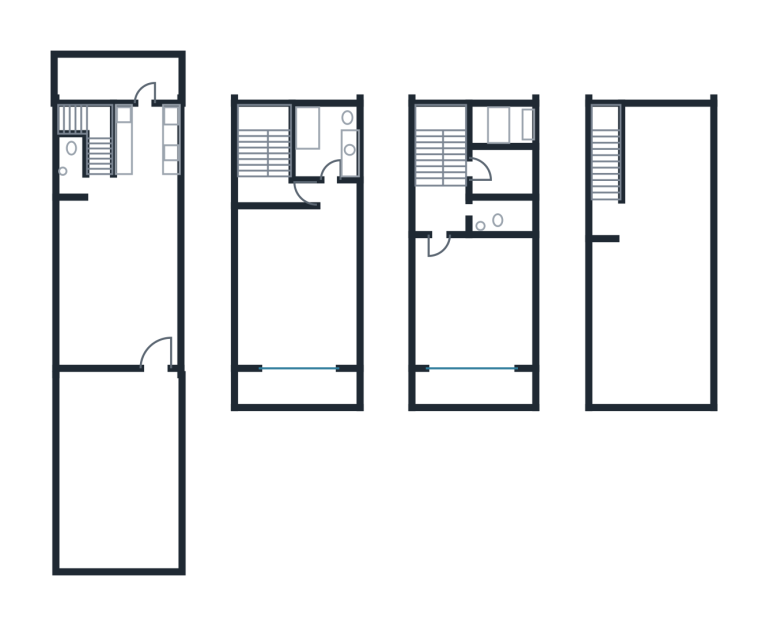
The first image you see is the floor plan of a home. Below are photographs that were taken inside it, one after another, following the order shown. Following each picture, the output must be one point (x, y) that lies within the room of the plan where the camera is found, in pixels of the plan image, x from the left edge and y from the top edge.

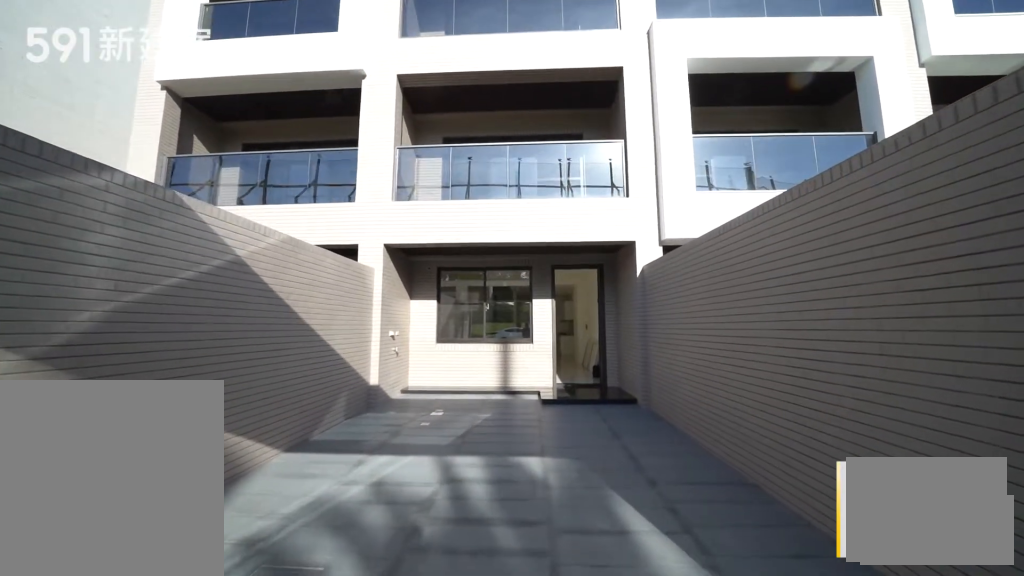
(114, 472)
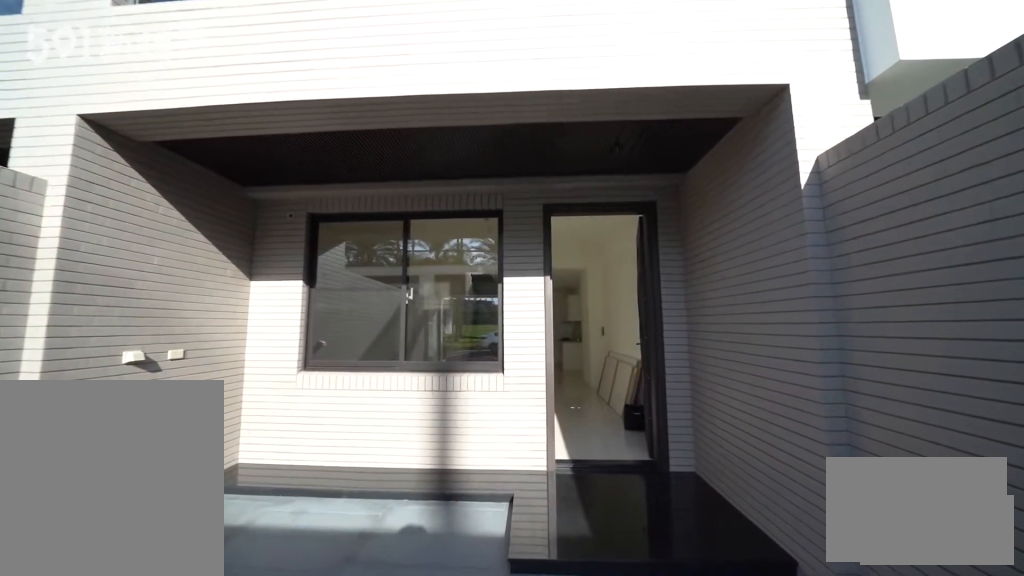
(114, 472)
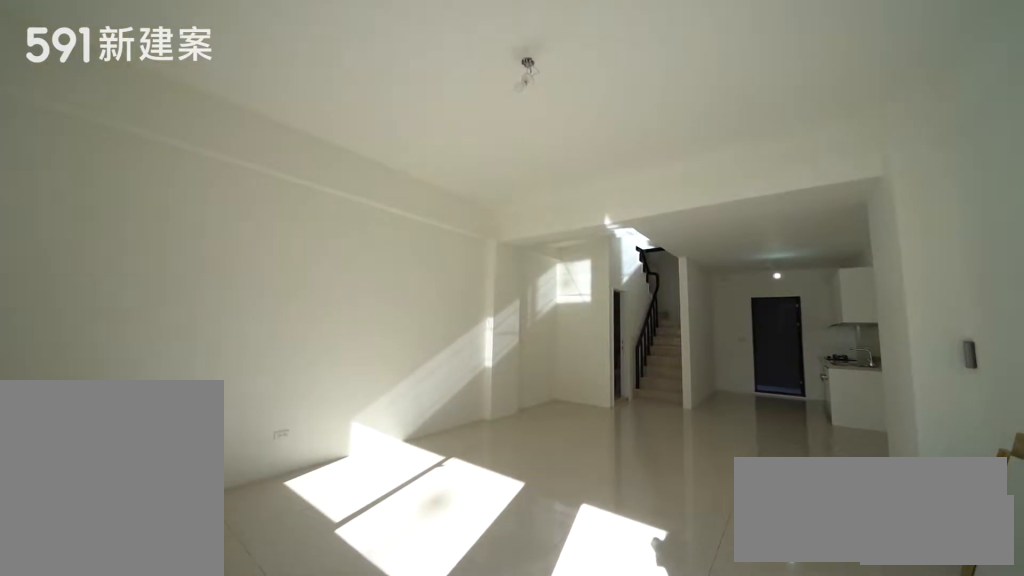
(117, 283)
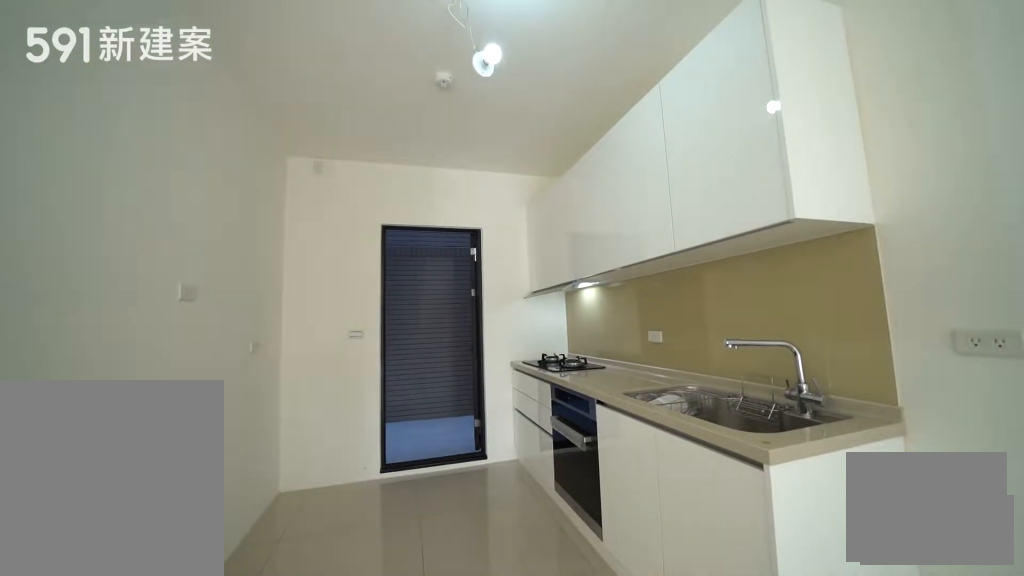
(145, 143)
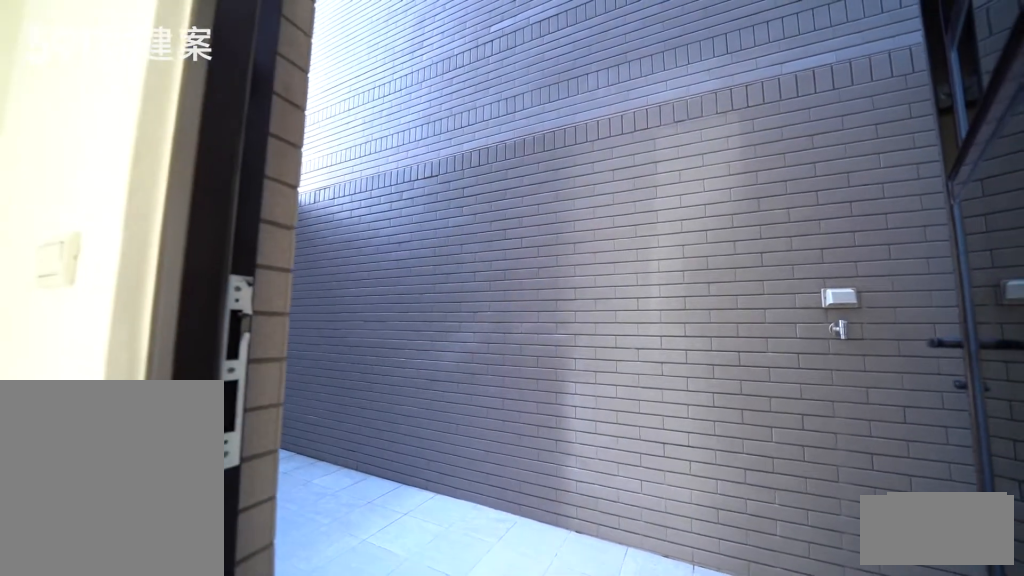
(115, 77)
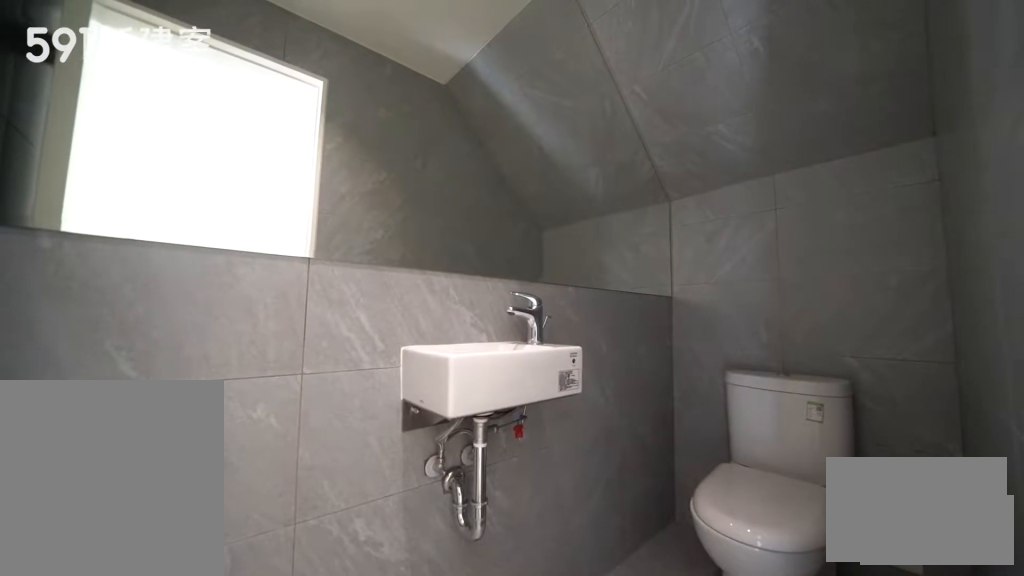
(70, 165)
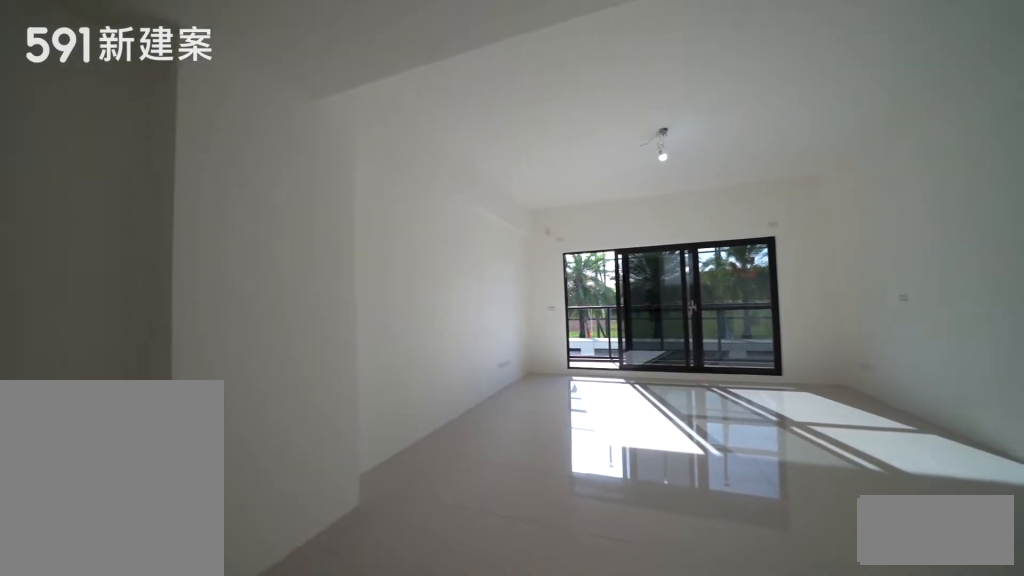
(298, 283)
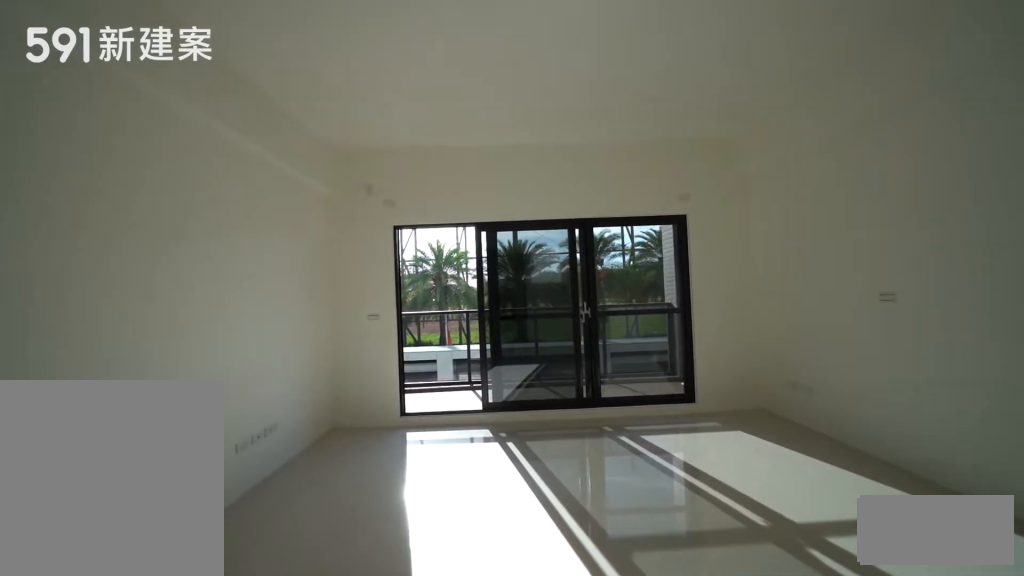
(298, 283)
